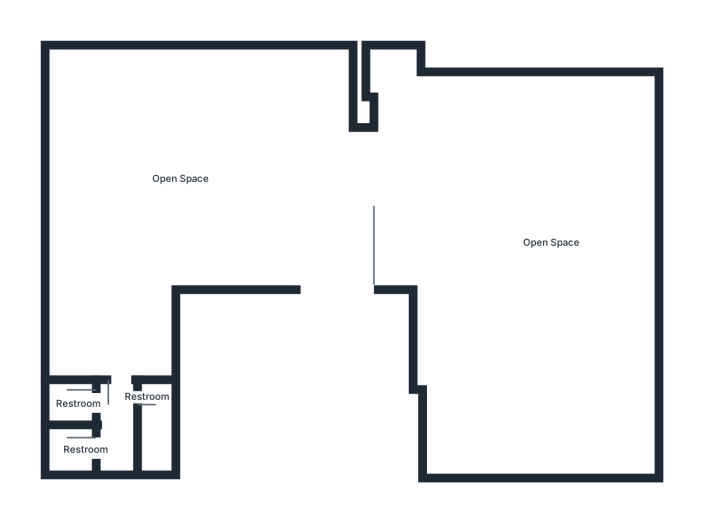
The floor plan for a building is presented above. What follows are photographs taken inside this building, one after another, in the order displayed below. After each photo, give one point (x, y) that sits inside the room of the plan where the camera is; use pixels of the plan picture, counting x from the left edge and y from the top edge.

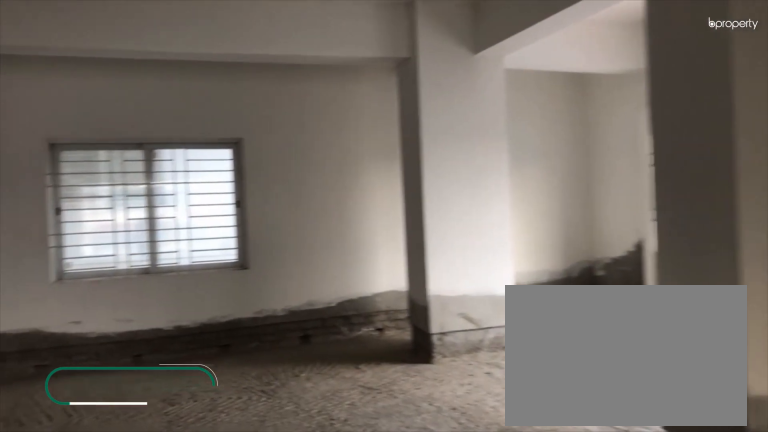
(176, 181)
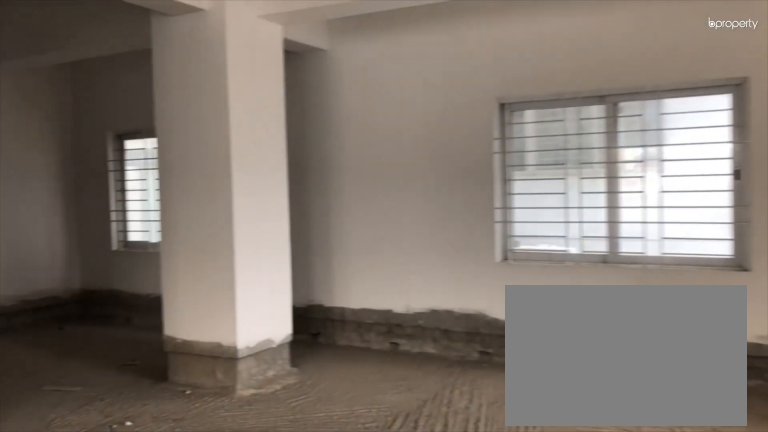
(176, 181)
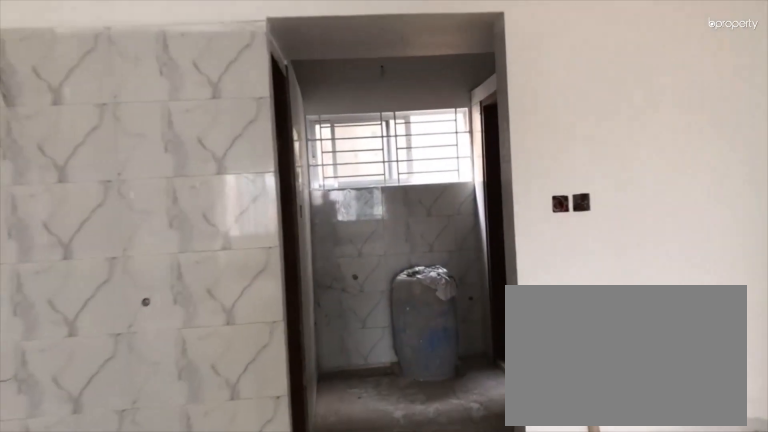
(118, 280)
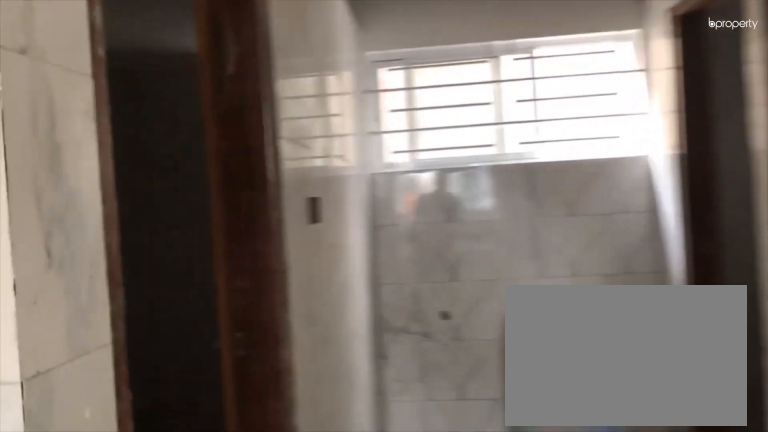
(118, 395)
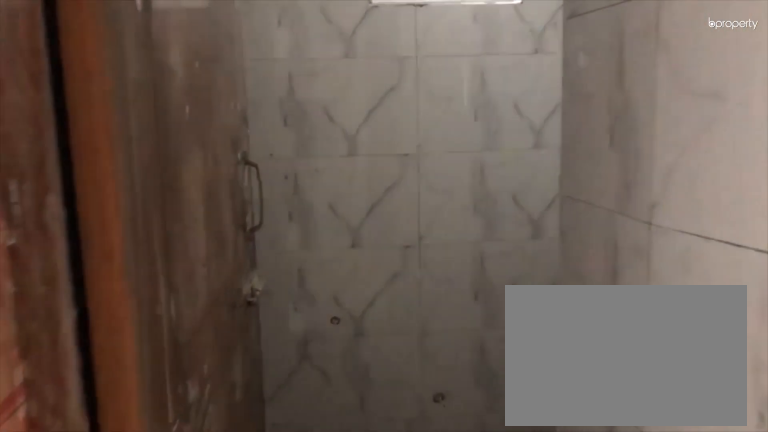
(118, 395)
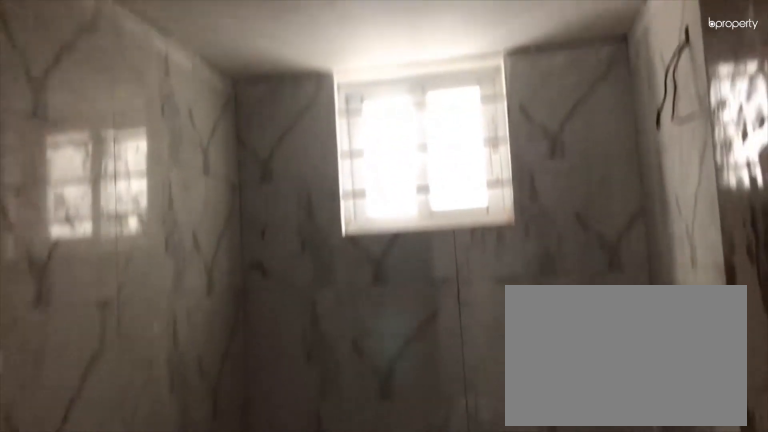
(79, 448)
